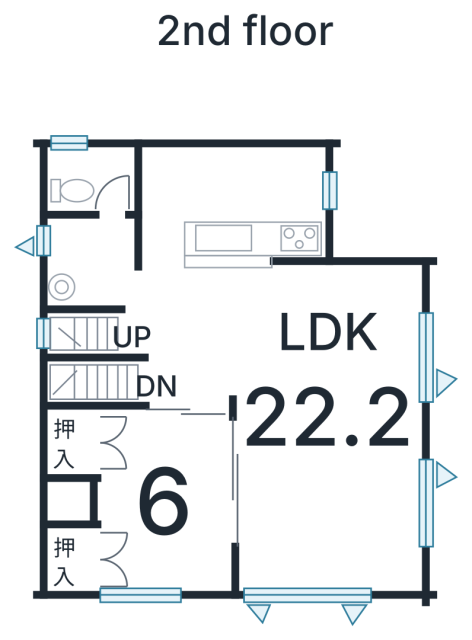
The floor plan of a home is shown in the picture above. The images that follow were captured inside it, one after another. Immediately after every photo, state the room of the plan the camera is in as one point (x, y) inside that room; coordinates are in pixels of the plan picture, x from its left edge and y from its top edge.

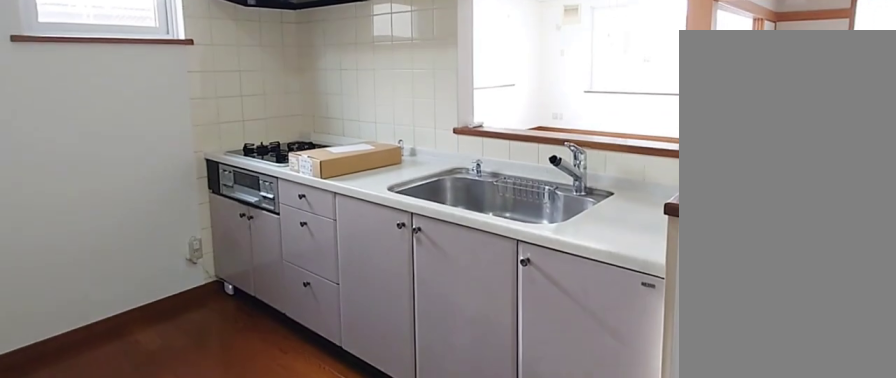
(226, 201)
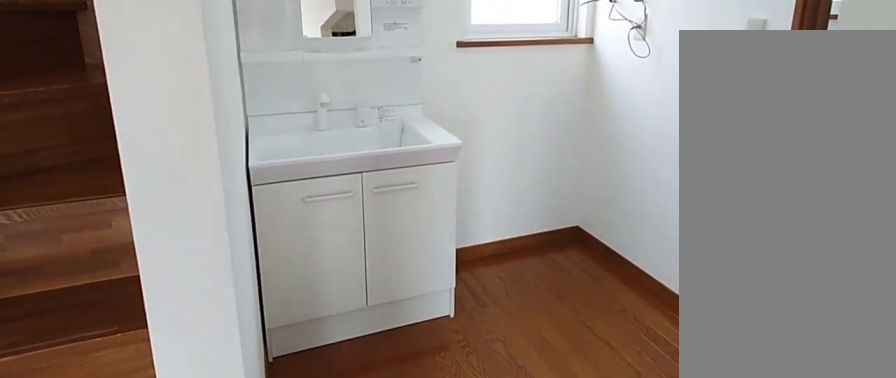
(92, 268)
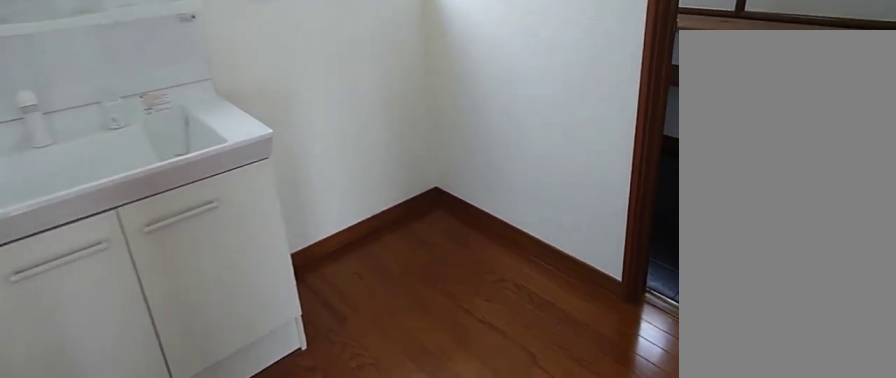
(92, 268)
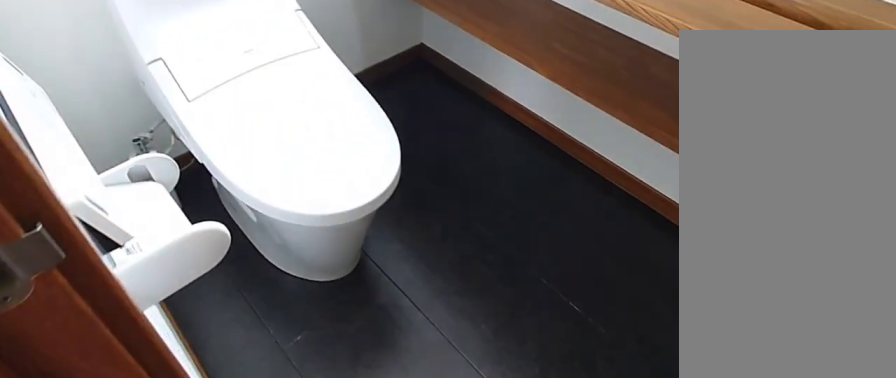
(83, 183)
